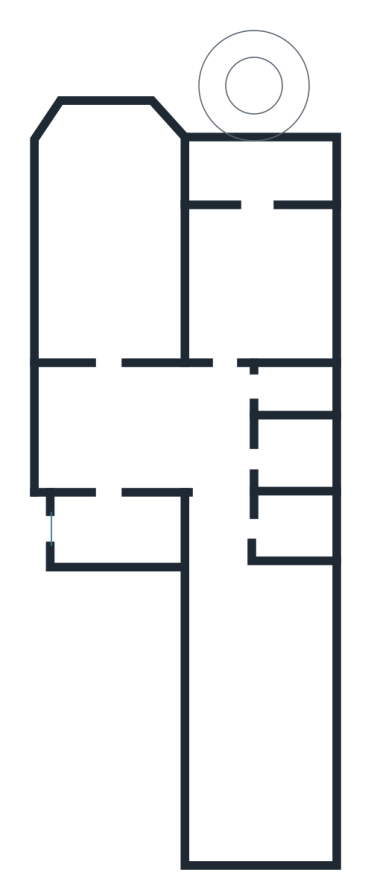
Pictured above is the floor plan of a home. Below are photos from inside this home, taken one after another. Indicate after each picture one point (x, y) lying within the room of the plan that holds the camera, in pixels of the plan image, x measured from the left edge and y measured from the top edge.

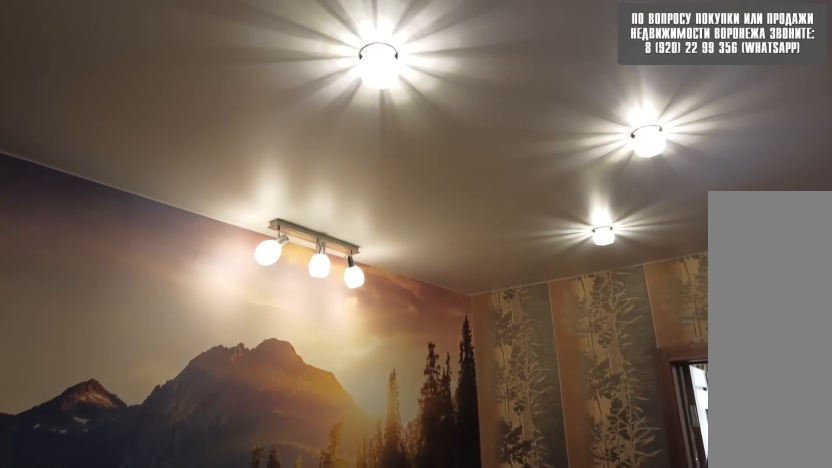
(118, 442)
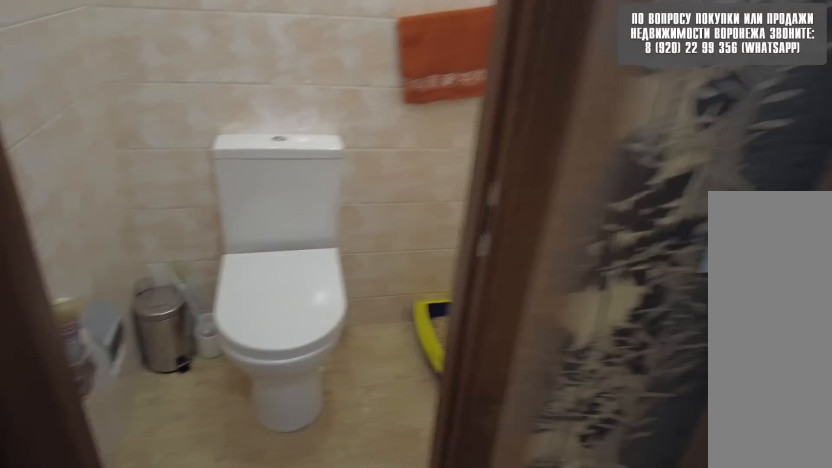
(222, 451)
